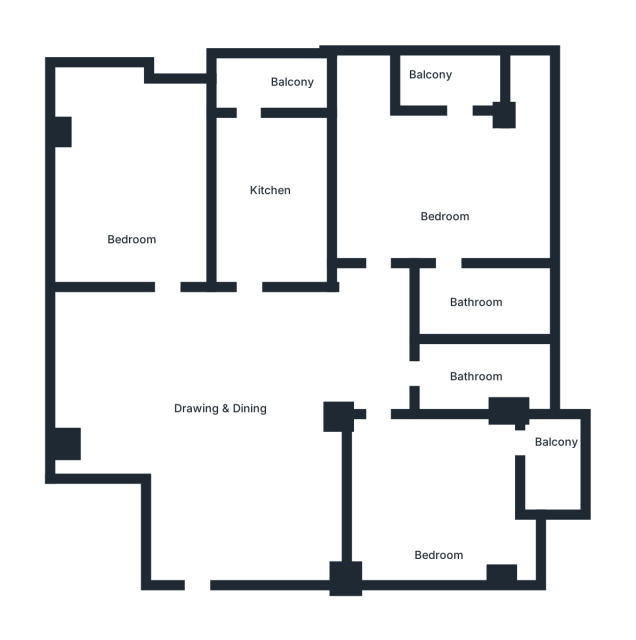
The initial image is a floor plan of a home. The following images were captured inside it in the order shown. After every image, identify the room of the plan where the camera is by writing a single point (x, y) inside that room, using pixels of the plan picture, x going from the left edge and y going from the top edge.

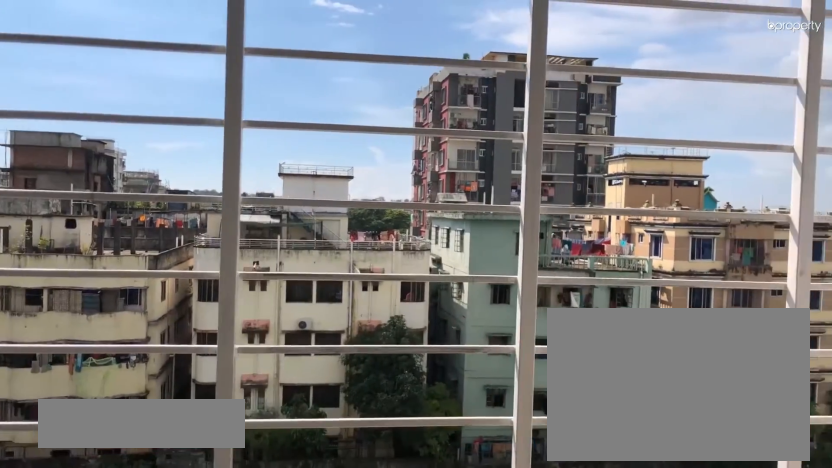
(439, 75)
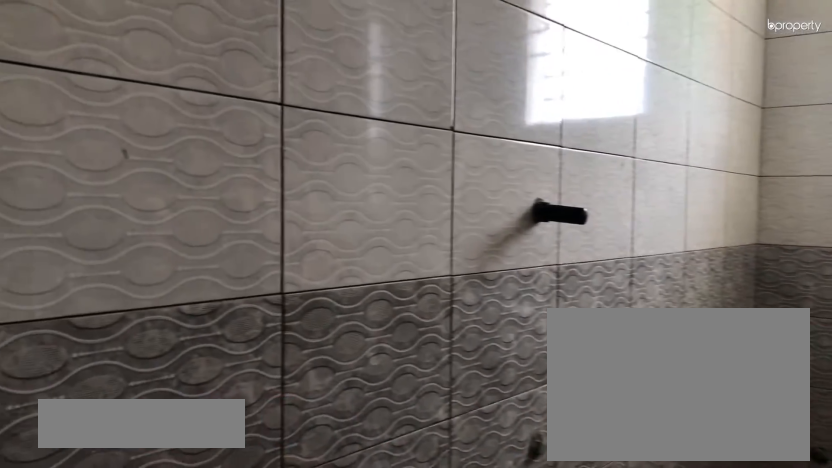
(489, 377)
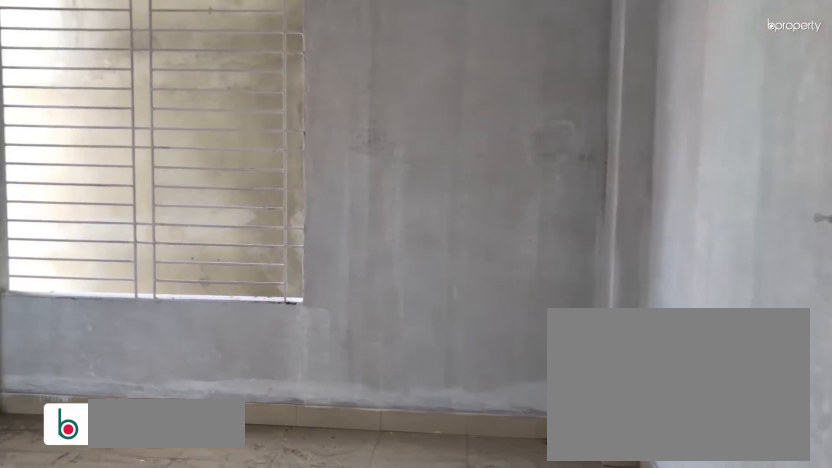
(443, 508)
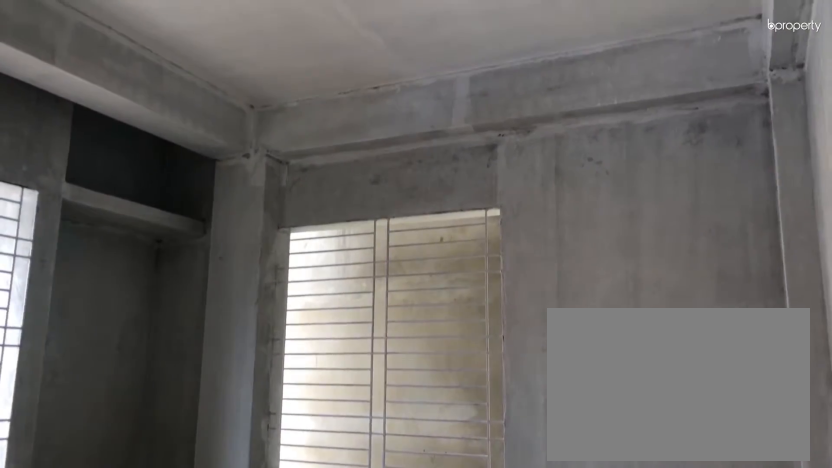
(443, 508)
